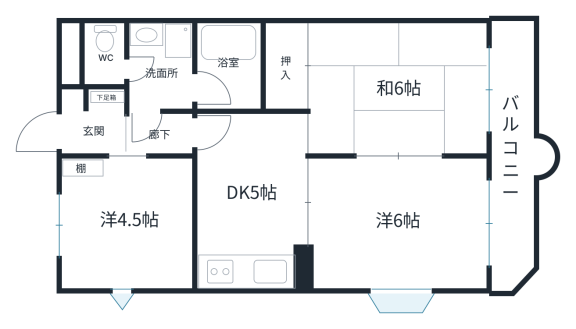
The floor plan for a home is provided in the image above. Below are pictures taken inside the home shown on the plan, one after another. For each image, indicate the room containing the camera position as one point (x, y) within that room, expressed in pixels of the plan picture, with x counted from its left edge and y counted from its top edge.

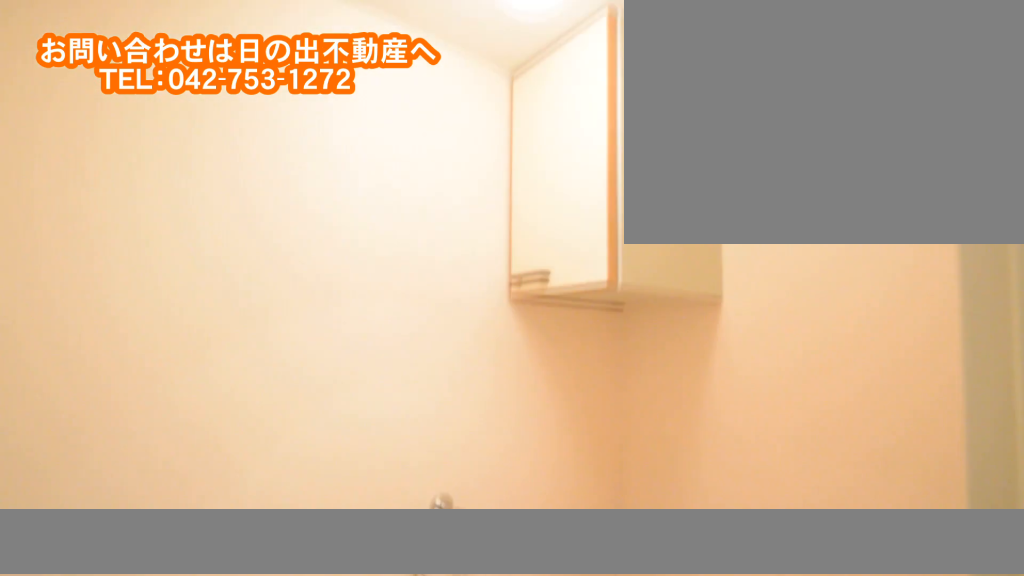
(104, 55)
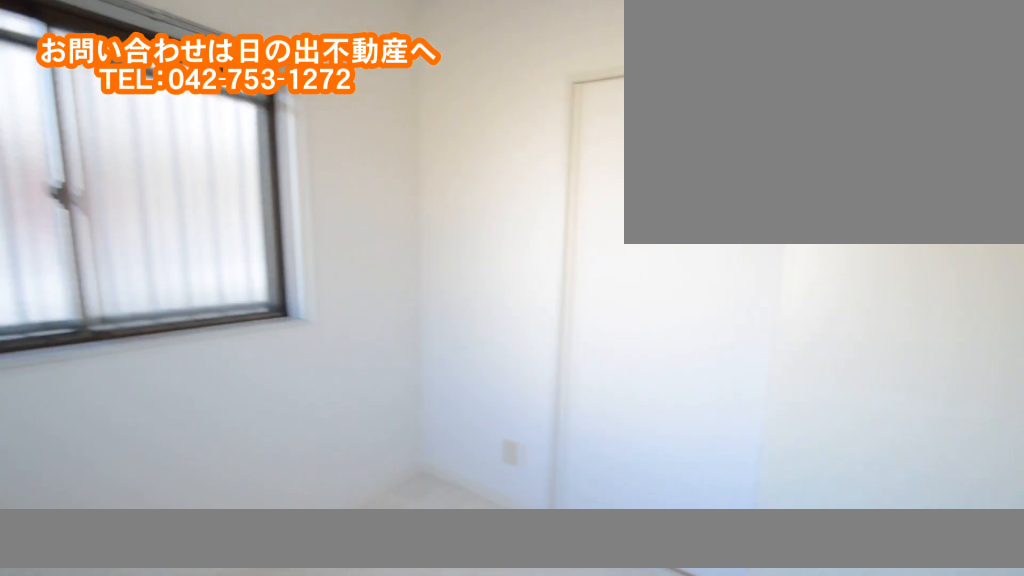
(128, 248)
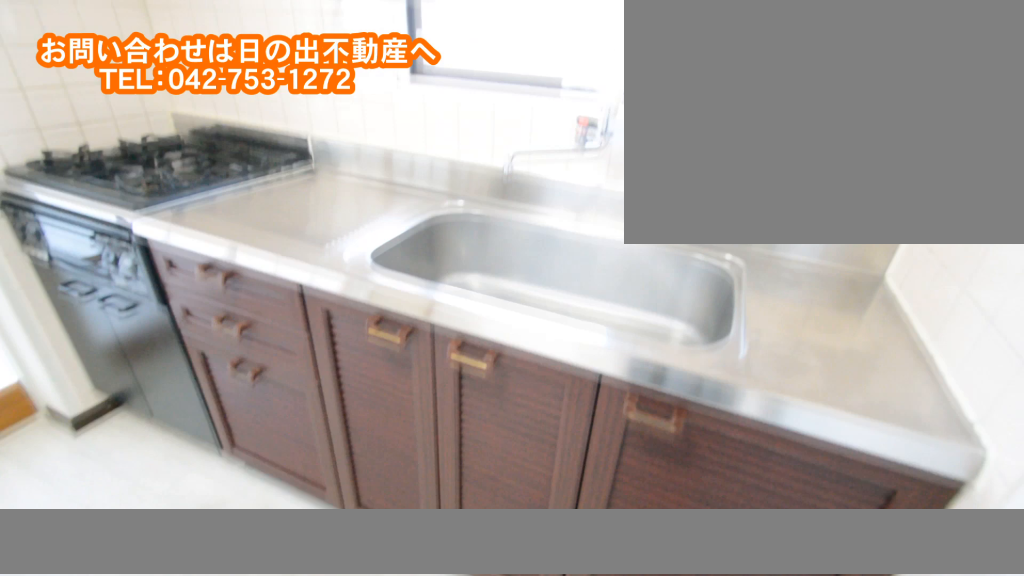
(258, 218)
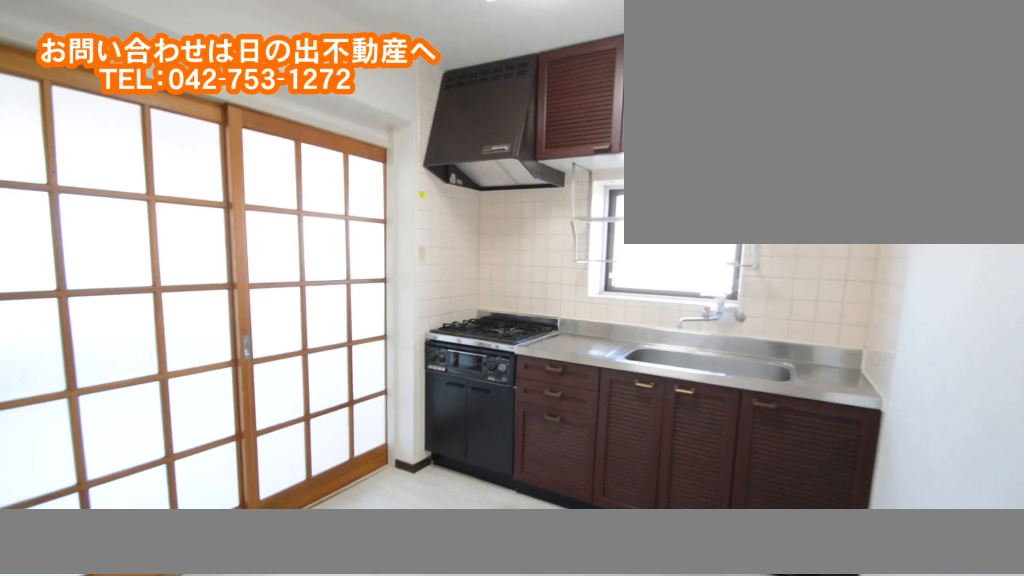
(258, 218)
